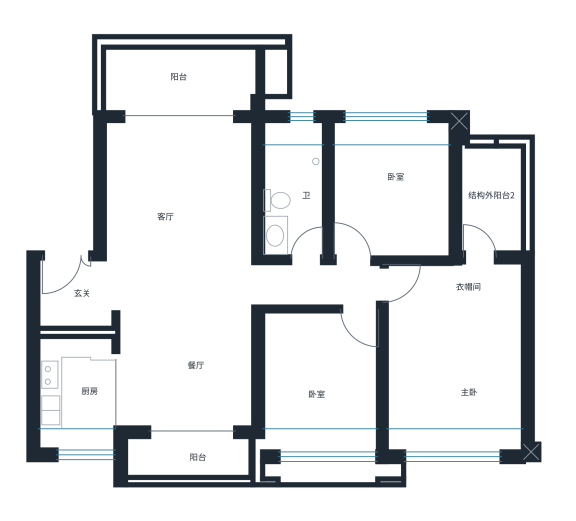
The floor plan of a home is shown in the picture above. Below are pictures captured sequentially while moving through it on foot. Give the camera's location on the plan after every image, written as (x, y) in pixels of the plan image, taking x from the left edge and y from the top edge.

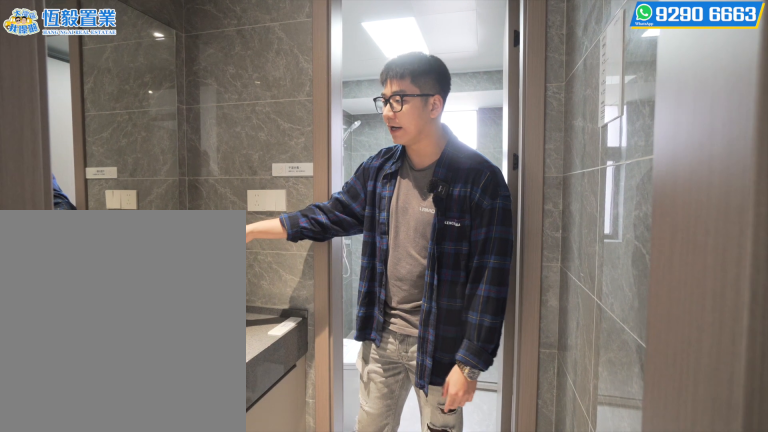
(304, 228)
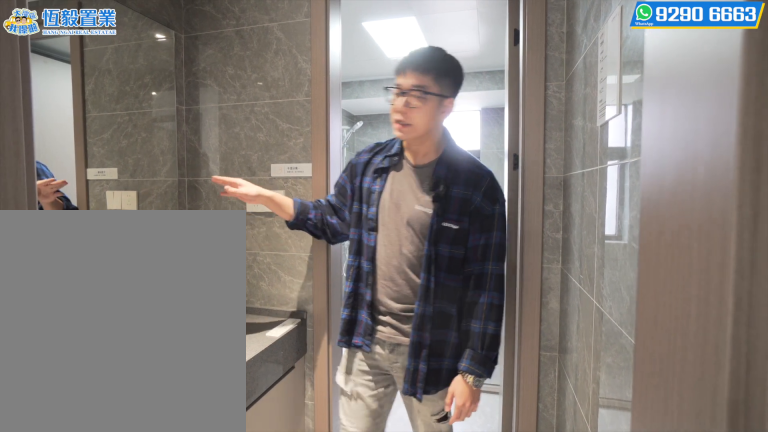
(304, 228)
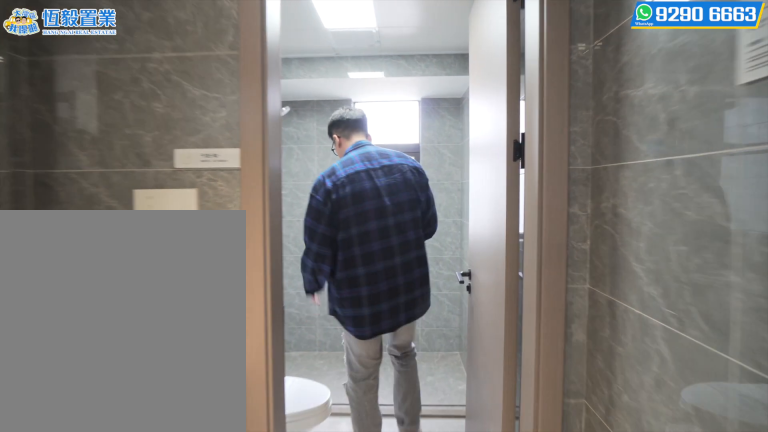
(303, 186)
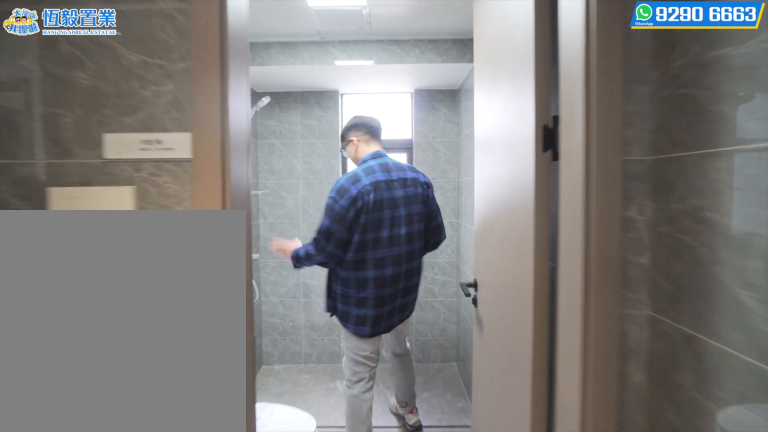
(303, 171)
